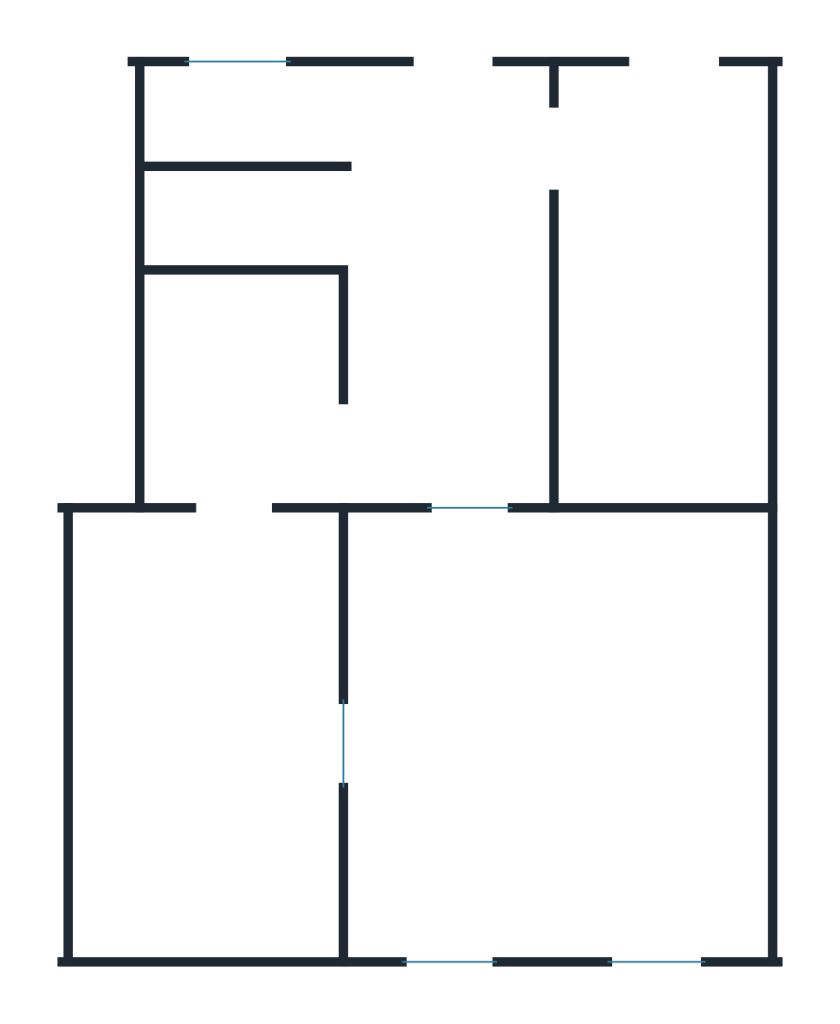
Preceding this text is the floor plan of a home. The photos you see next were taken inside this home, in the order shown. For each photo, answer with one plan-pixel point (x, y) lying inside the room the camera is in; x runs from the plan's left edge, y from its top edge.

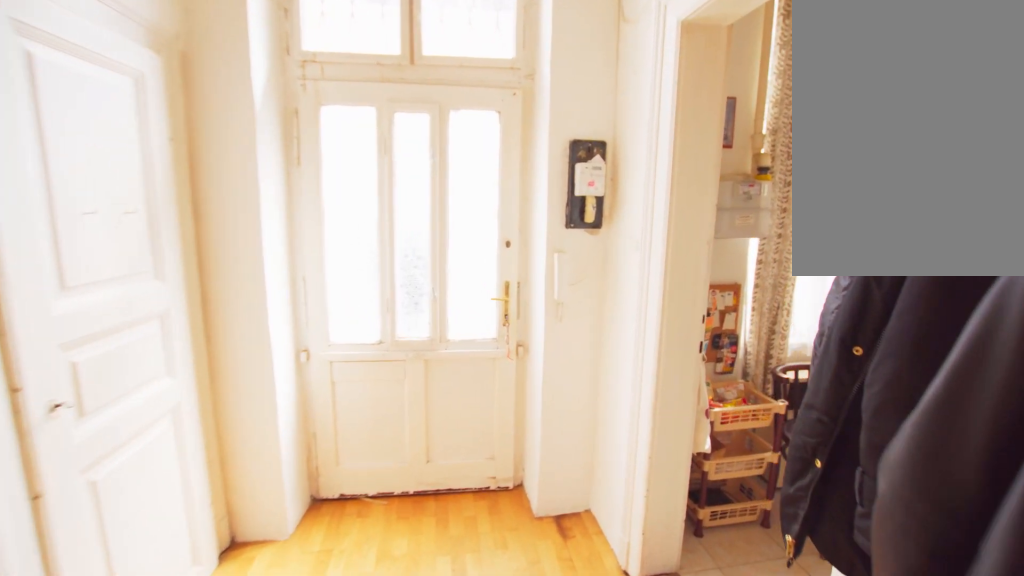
(459, 294)
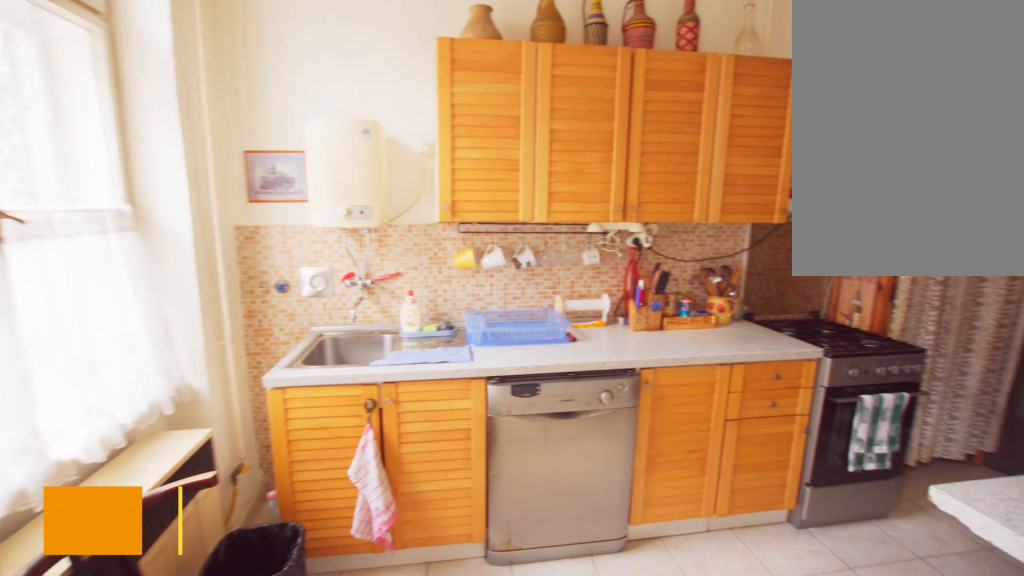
(676, 287)
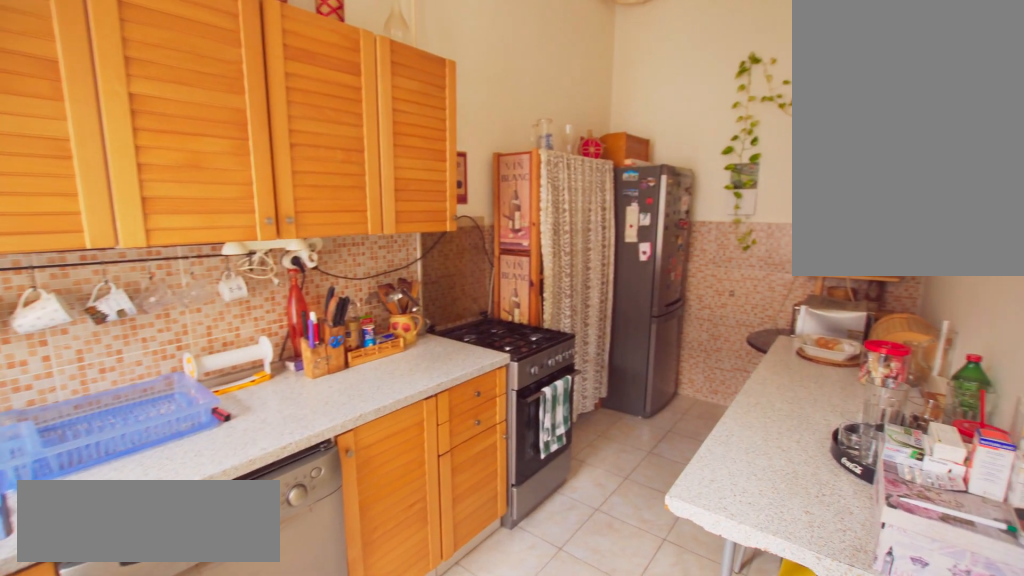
(676, 287)
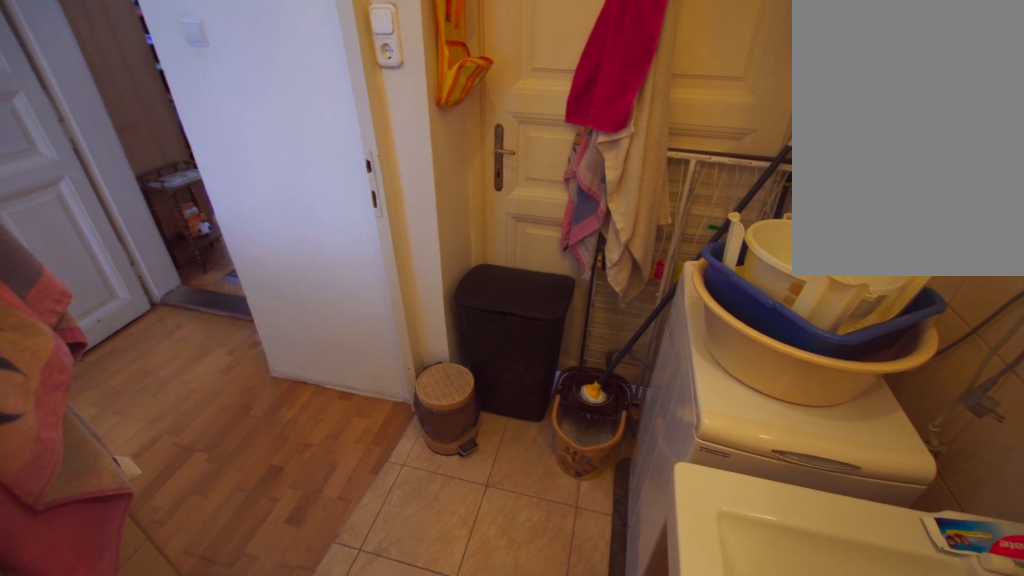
(237, 387)
